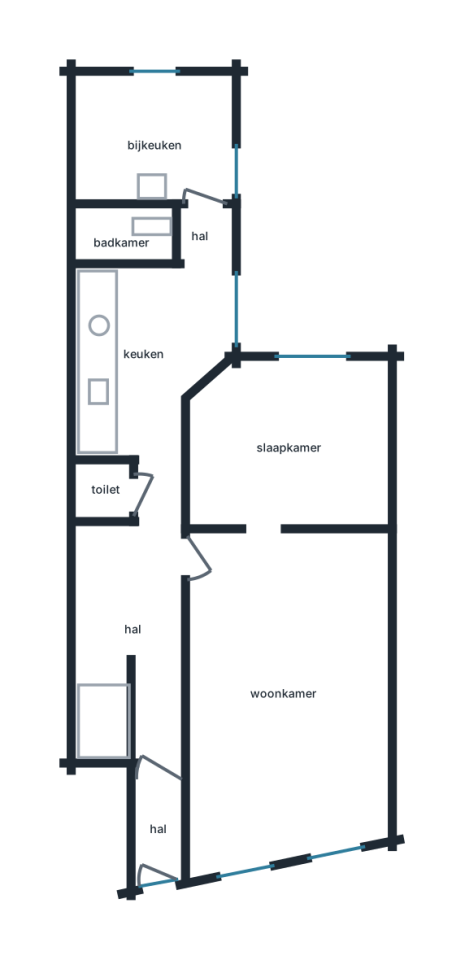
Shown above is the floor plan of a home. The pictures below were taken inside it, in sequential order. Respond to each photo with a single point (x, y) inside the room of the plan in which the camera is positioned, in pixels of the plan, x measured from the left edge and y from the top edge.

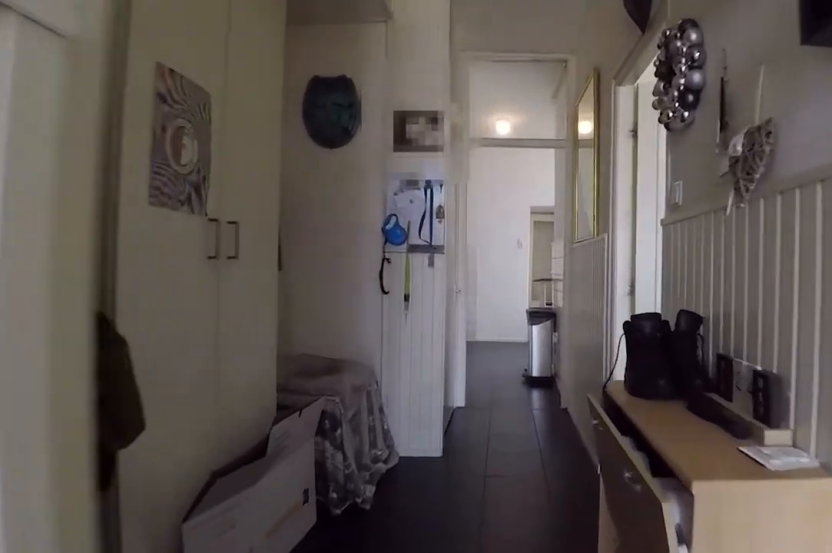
(144, 649)
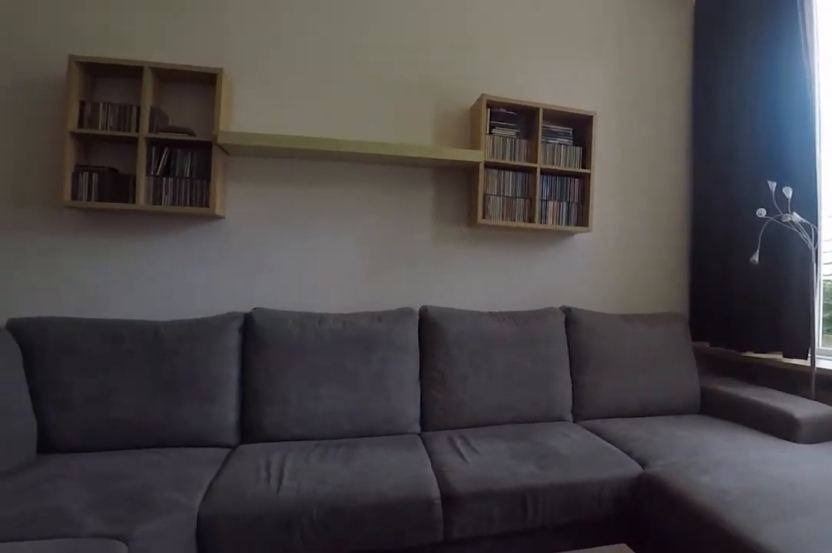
(384, 684)
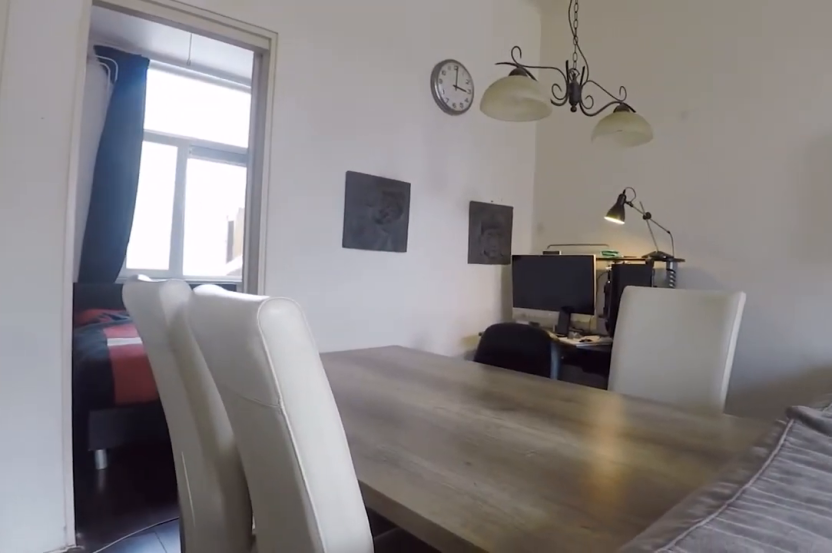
(384, 684)
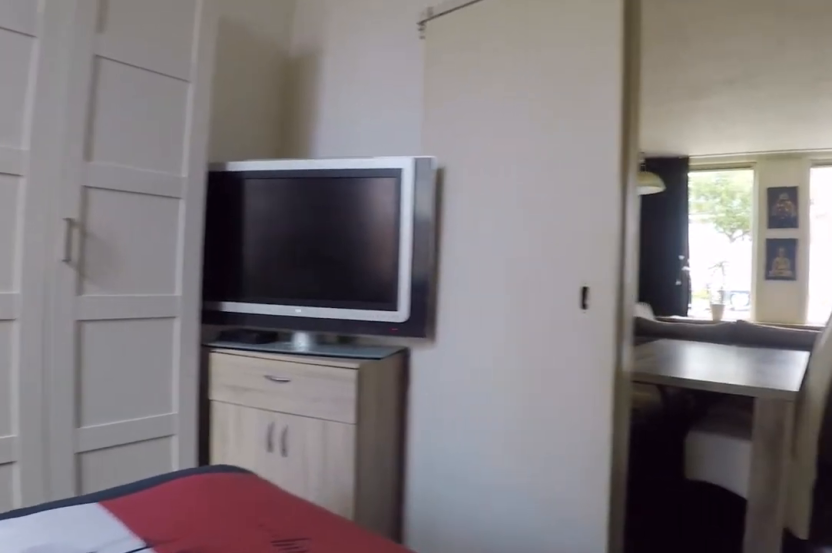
(290, 446)
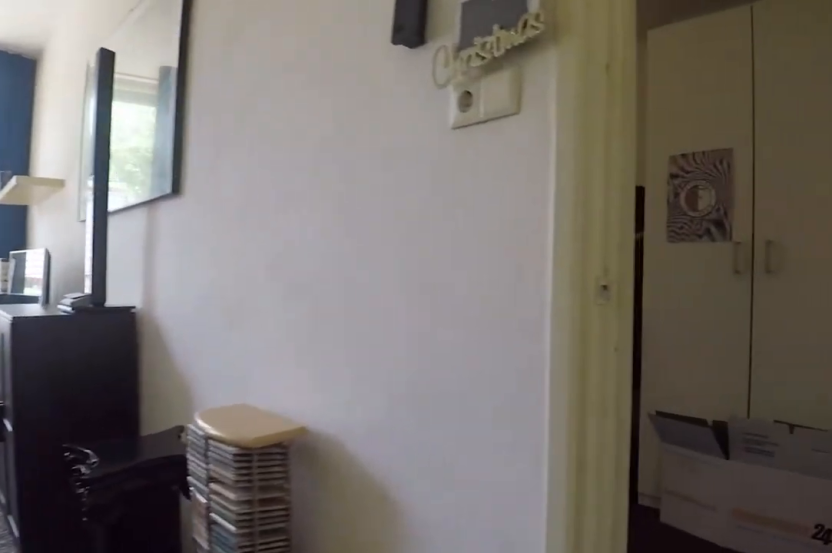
(384, 695)
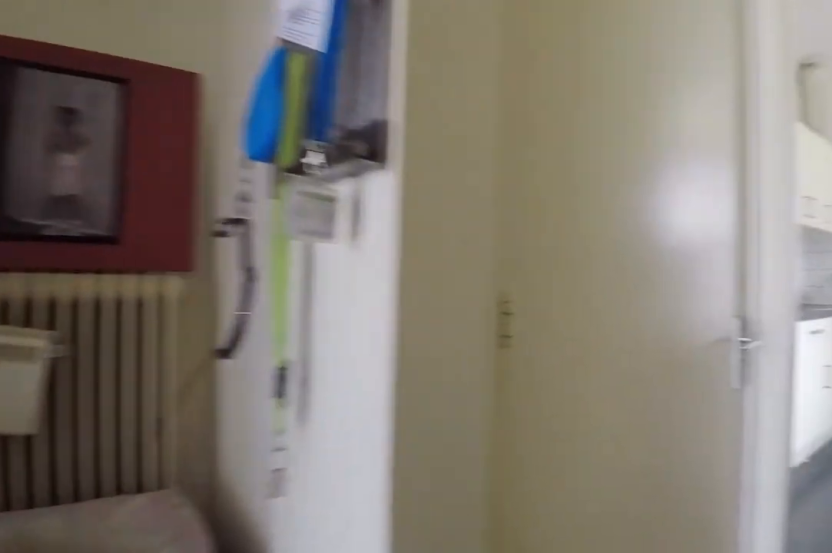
(144, 650)
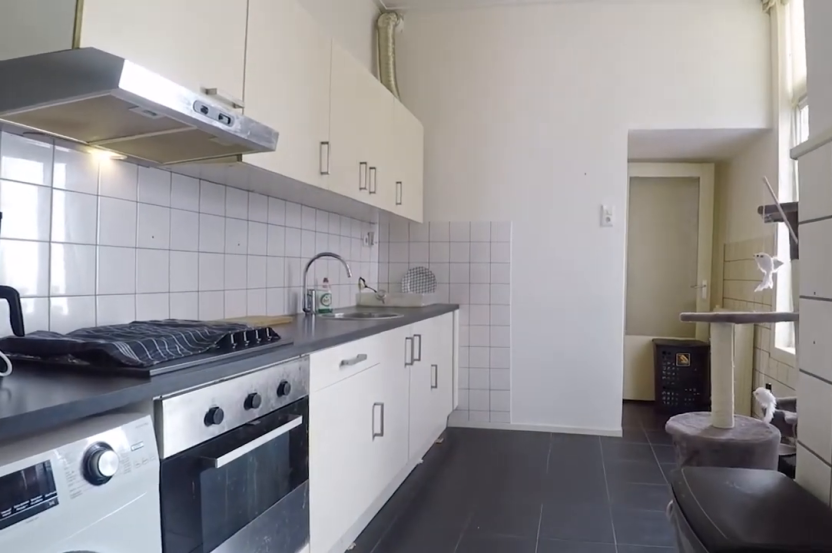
(147, 352)
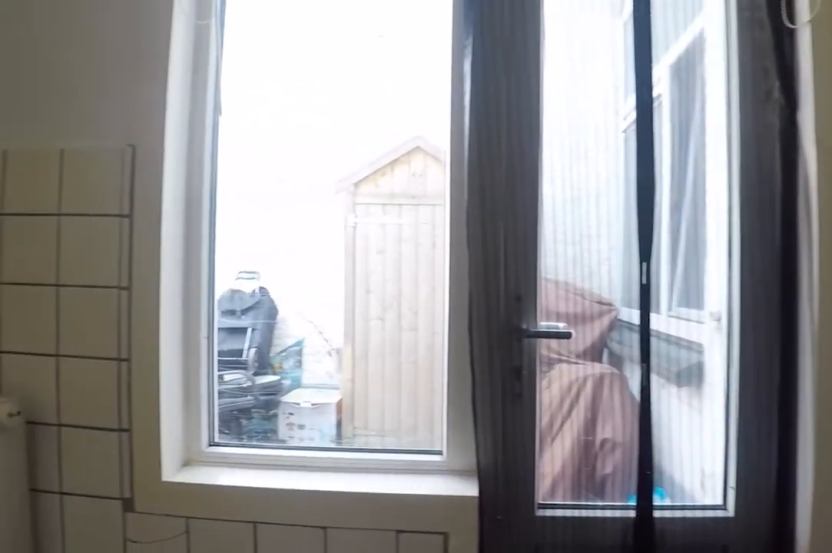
(147, 352)
